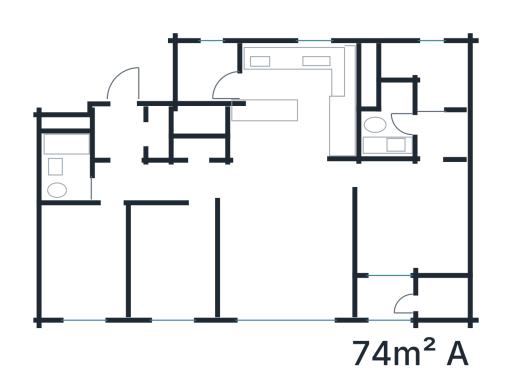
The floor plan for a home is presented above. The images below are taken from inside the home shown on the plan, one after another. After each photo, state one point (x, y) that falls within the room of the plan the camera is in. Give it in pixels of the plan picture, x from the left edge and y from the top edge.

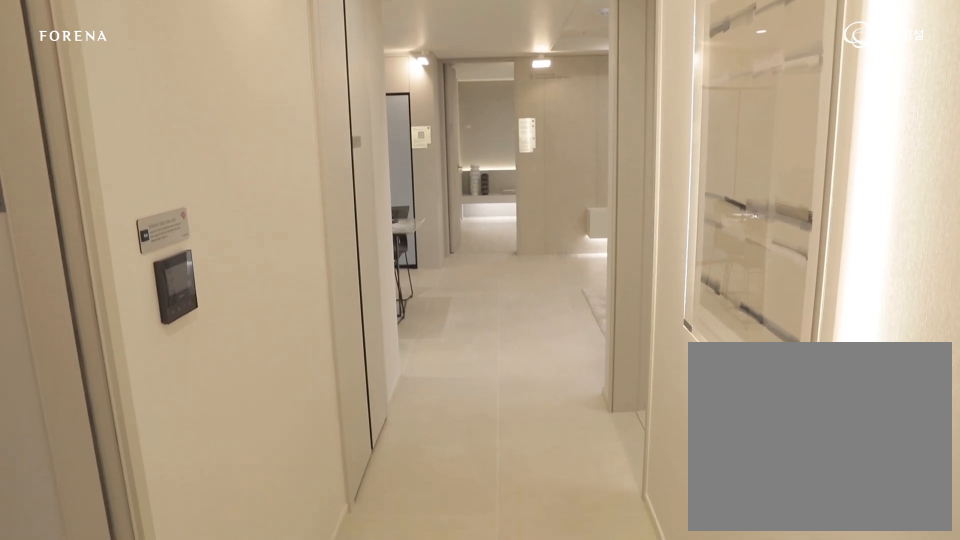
(182, 181)
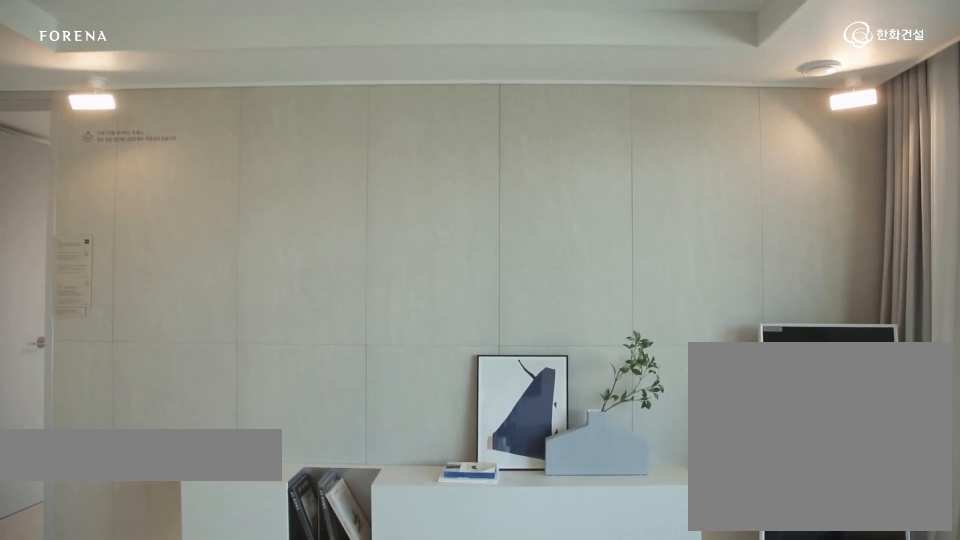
(290, 247)
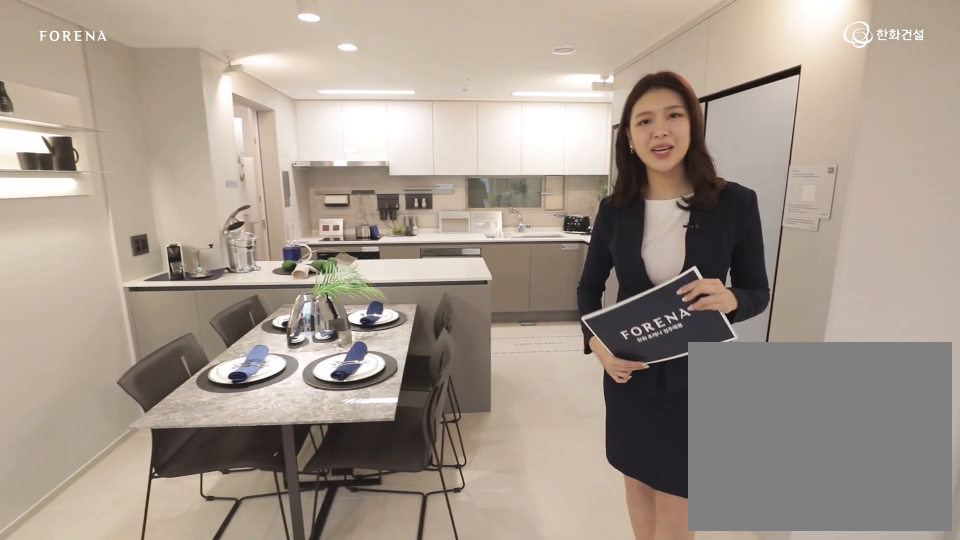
(281, 143)
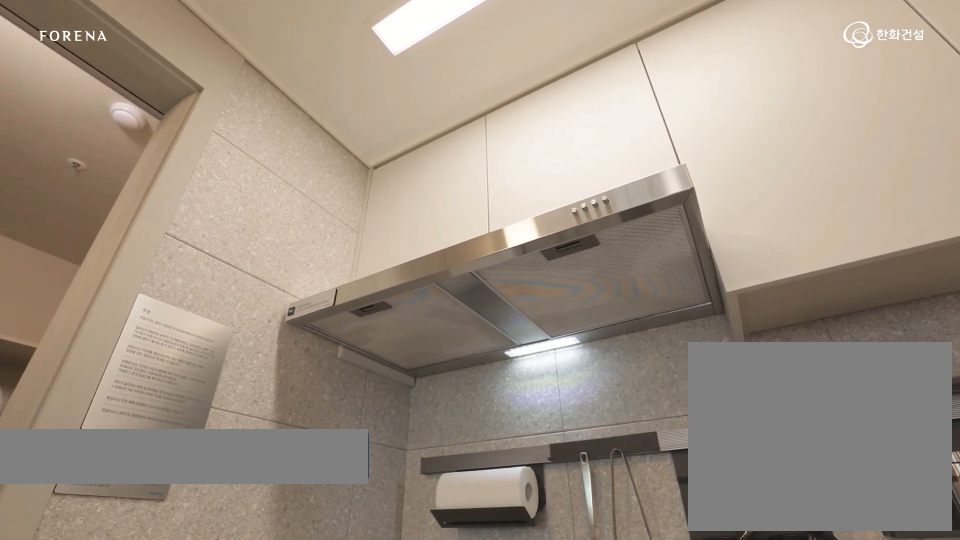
(281, 143)
